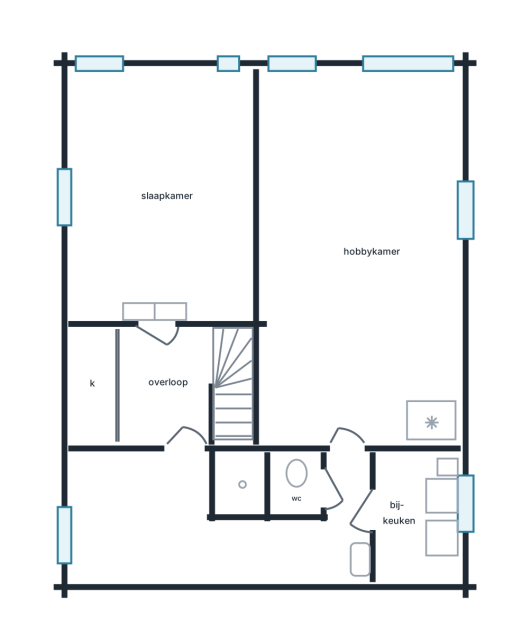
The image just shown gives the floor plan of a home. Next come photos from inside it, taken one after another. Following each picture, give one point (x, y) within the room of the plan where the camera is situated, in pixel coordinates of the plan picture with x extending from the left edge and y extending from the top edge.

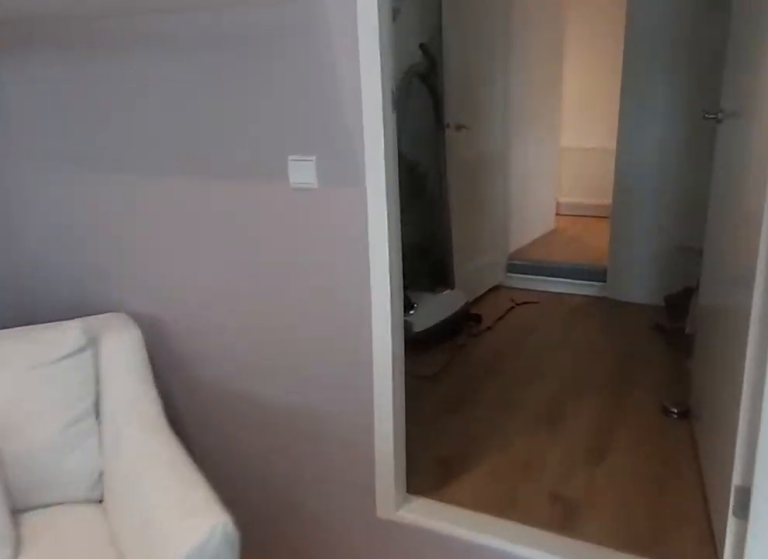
(161, 193)
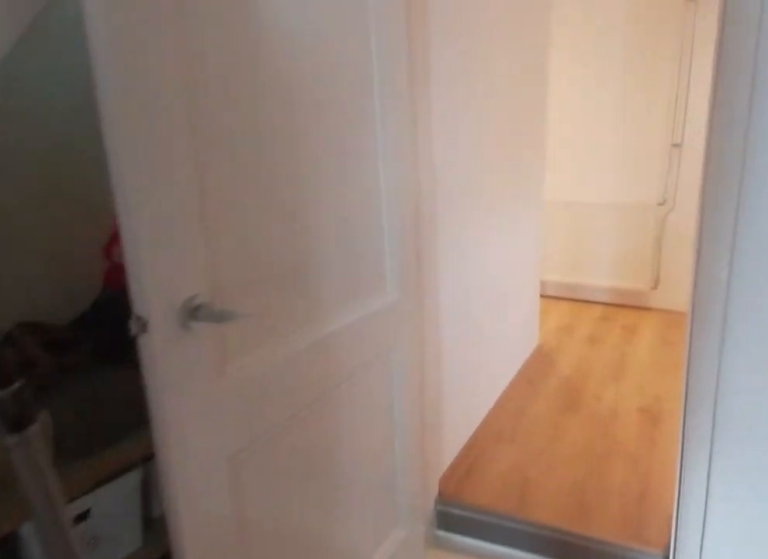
(166, 384)
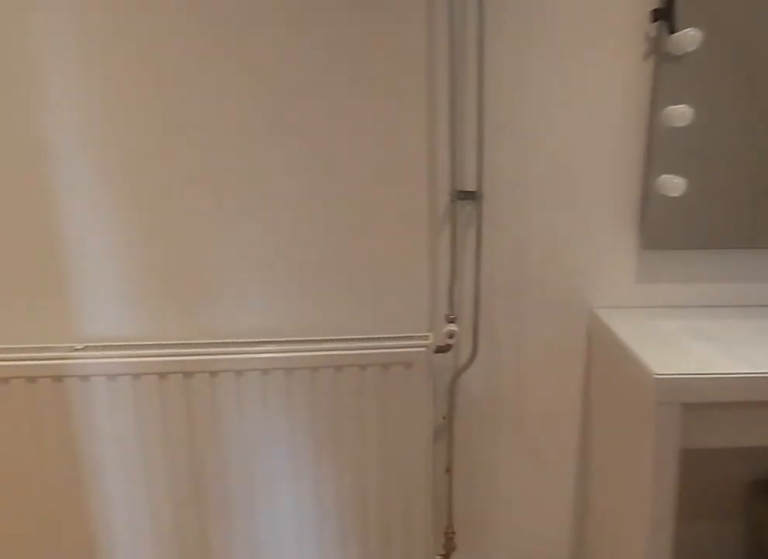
(331, 488)
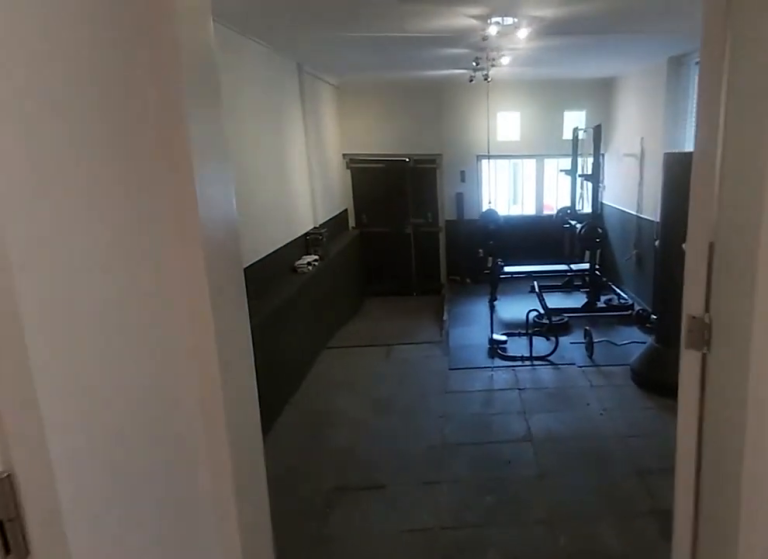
(331, 488)
